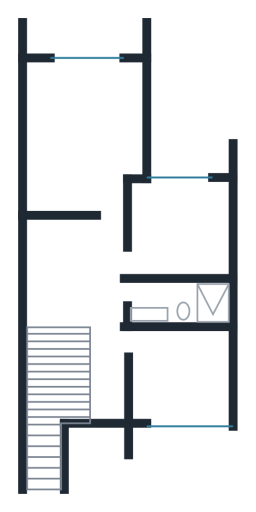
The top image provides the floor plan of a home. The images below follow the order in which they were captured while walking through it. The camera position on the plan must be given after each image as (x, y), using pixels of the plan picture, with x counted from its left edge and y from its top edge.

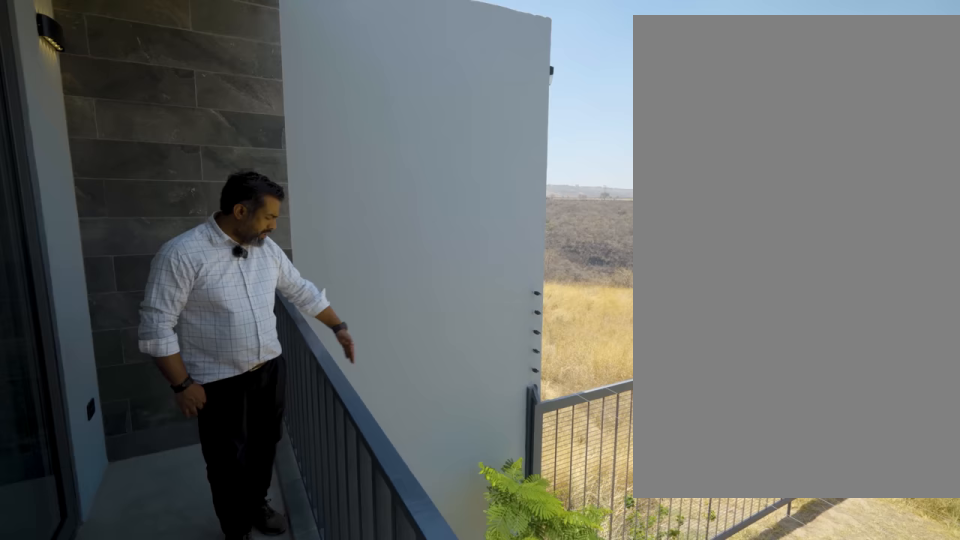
(82, 42)
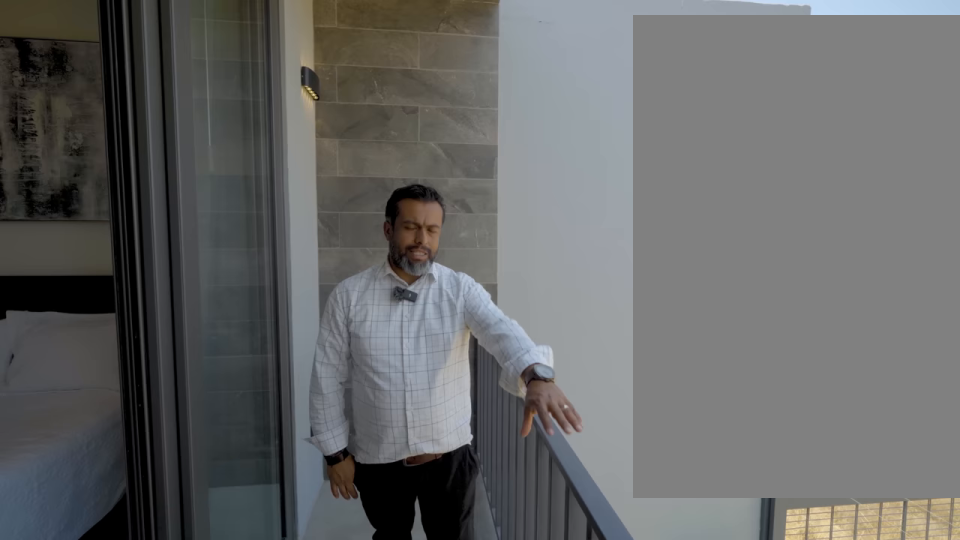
(96, 43)
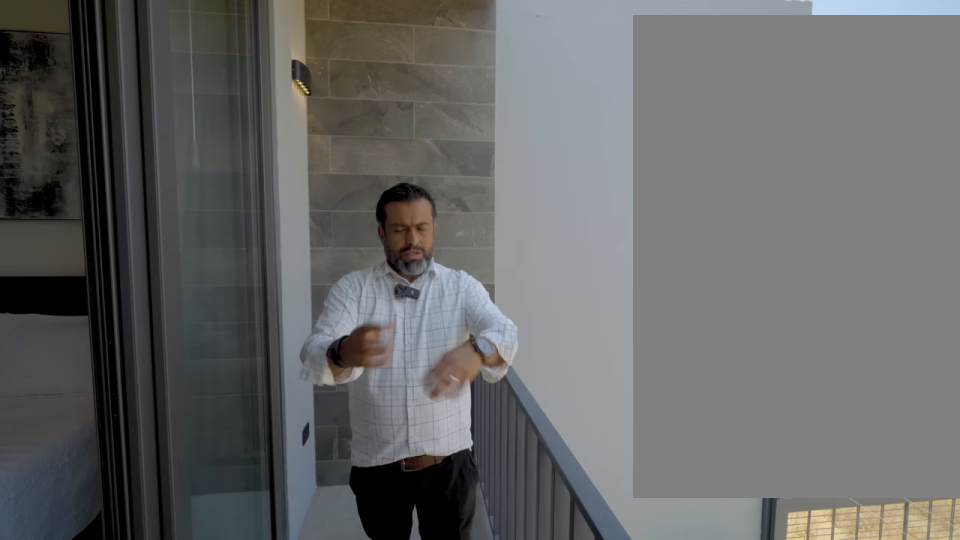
(96, 43)
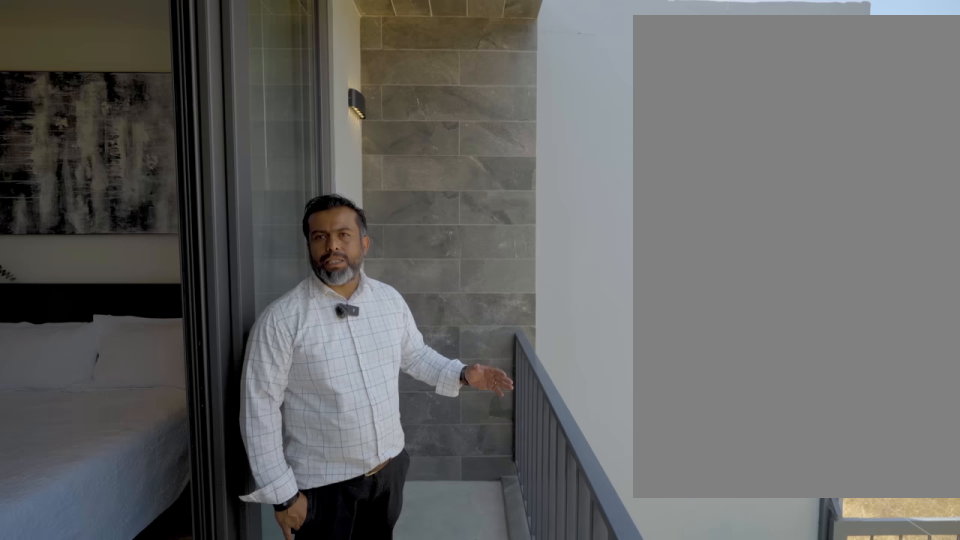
(96, 43)
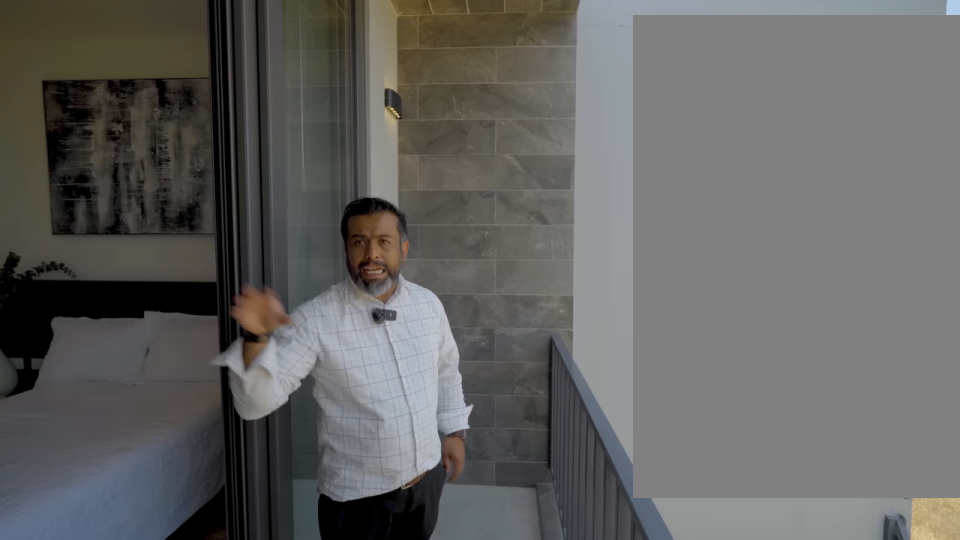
(97, 43)
